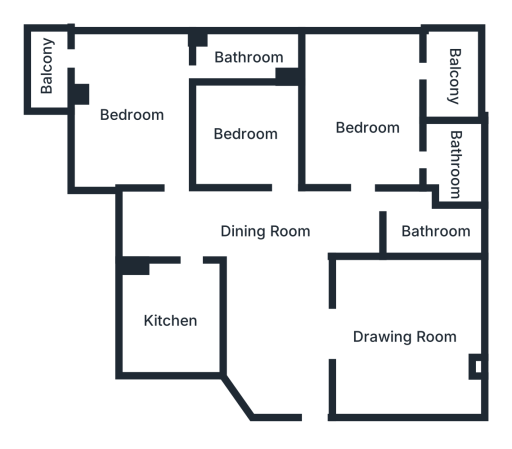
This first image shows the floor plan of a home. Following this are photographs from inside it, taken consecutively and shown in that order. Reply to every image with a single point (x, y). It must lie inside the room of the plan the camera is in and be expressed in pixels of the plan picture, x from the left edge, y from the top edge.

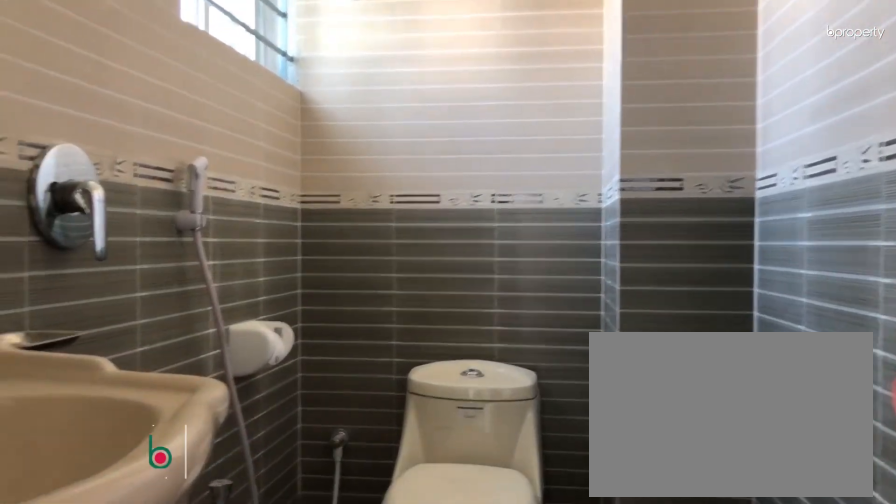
(248, 59)
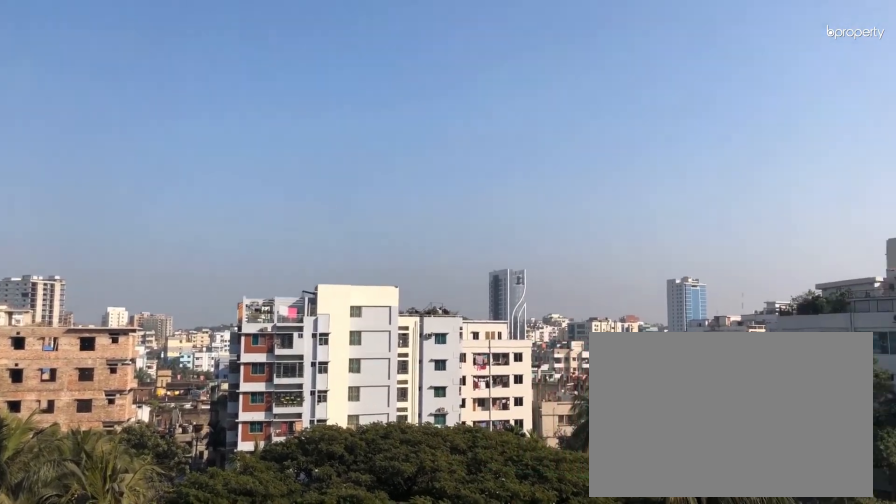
(46, 65)
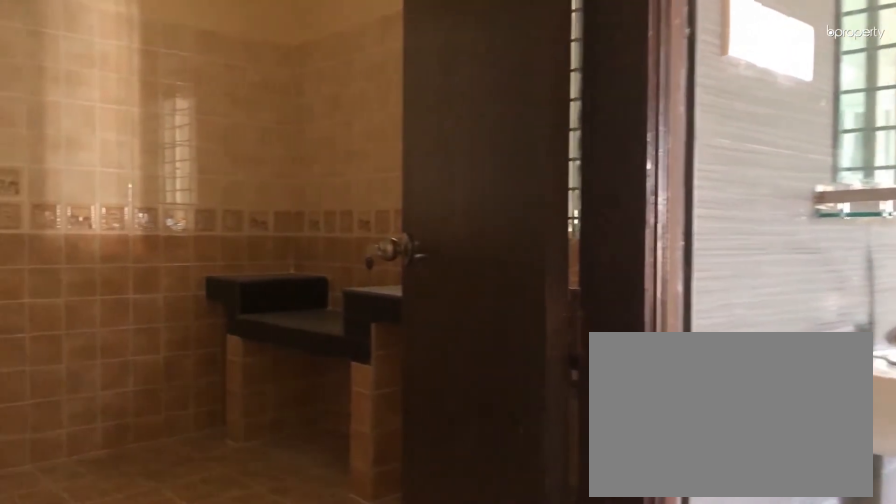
(171, 320)
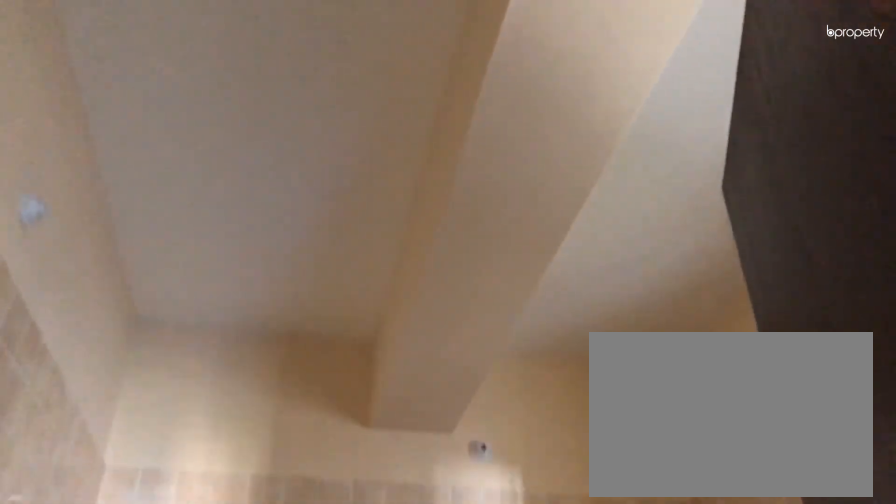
(172, 320)
